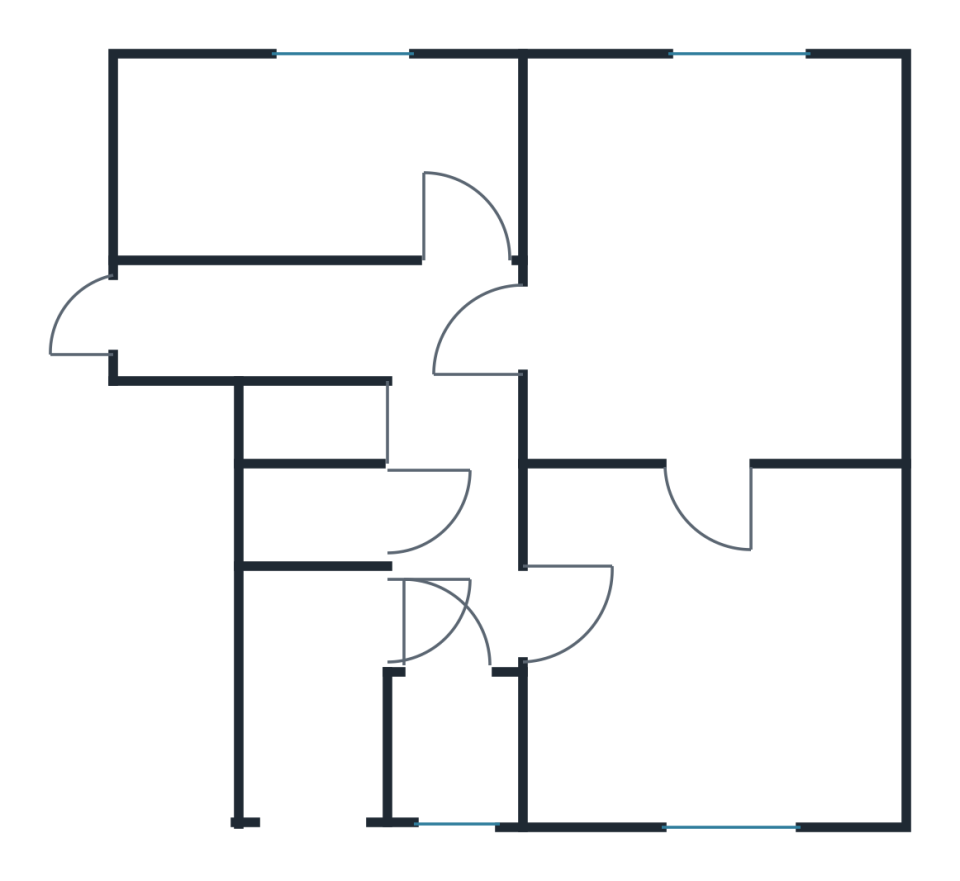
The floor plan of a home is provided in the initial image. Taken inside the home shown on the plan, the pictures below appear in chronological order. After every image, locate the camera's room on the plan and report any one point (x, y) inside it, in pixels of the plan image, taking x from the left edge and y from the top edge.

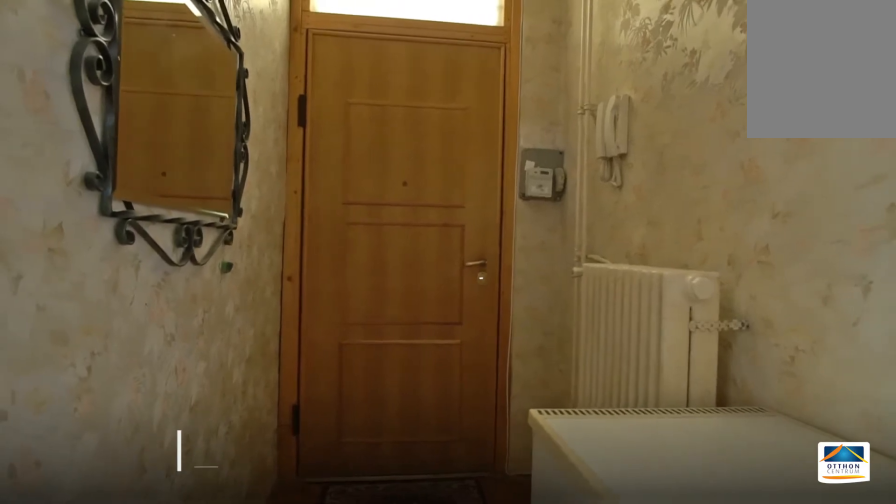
(312, 323)
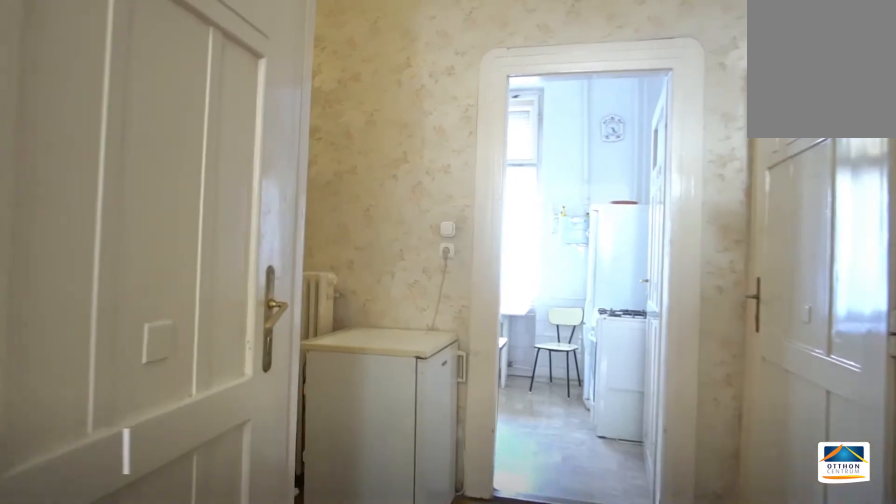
(312, 322)
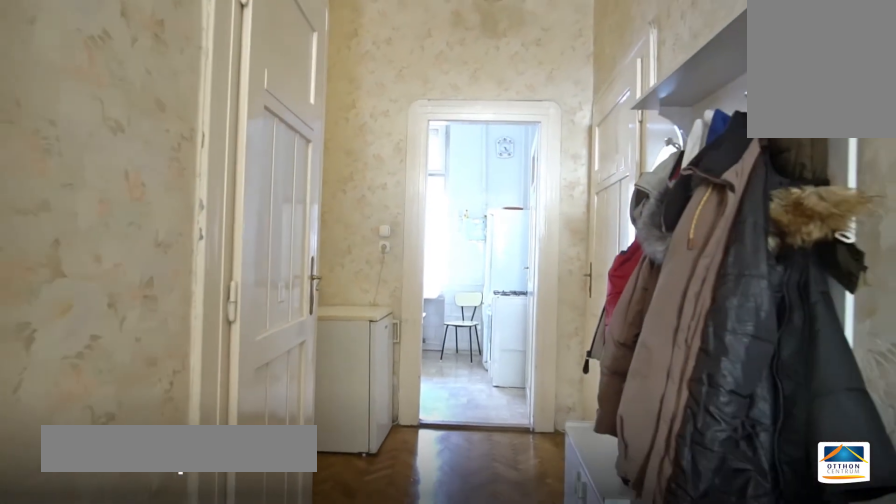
(457, 516)
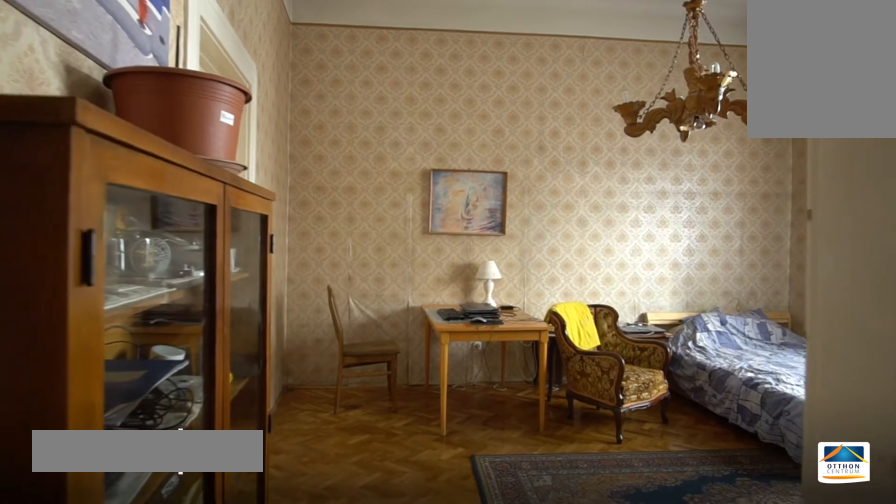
(735, 673)
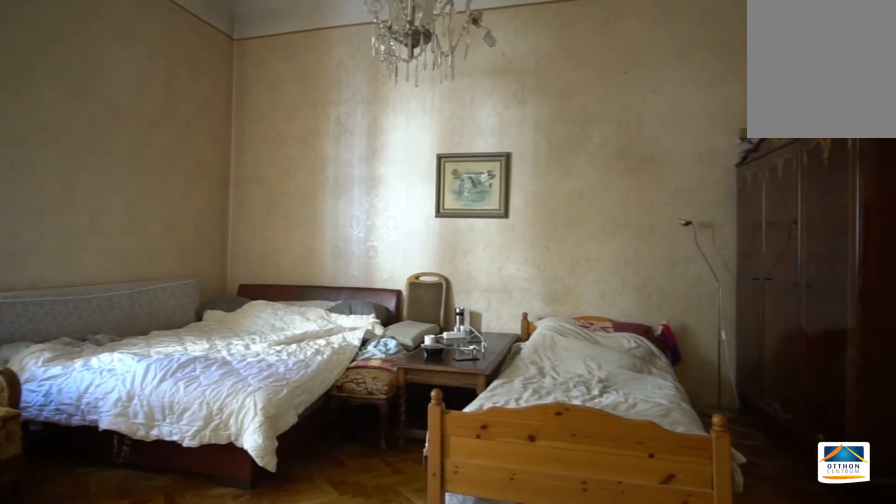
(733, 267)
